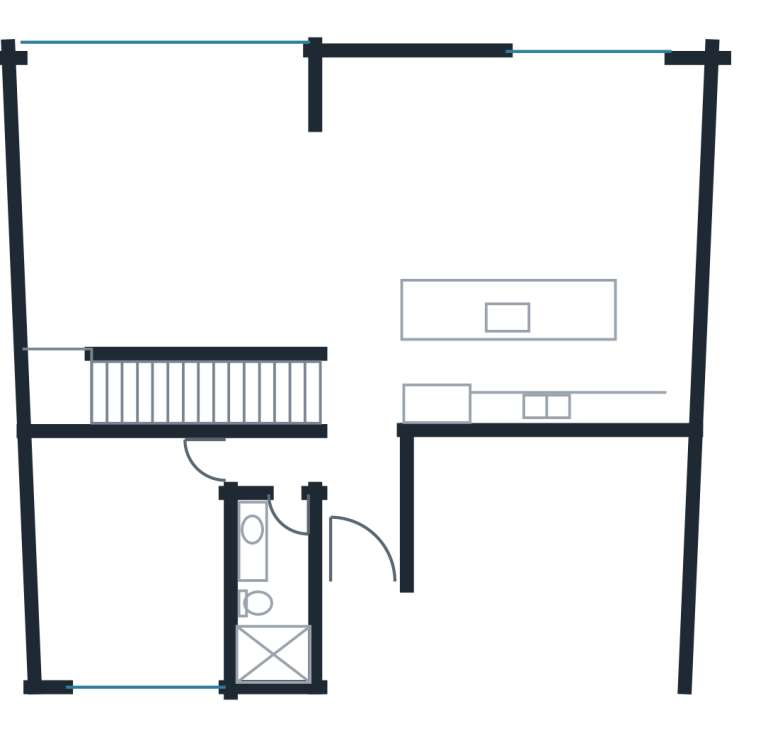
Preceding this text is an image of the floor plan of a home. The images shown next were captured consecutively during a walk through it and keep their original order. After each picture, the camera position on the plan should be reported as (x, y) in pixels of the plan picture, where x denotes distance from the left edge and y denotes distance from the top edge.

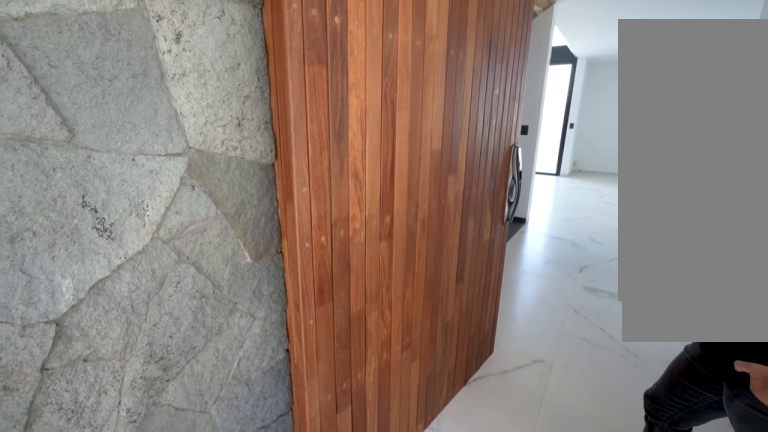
(356, 611)
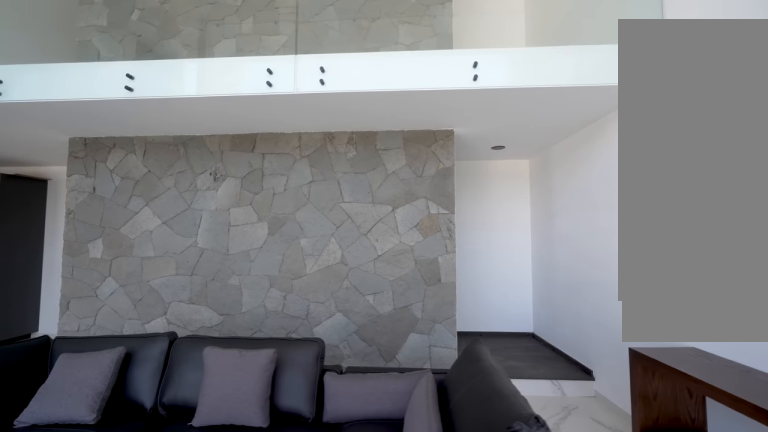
(205, 132)
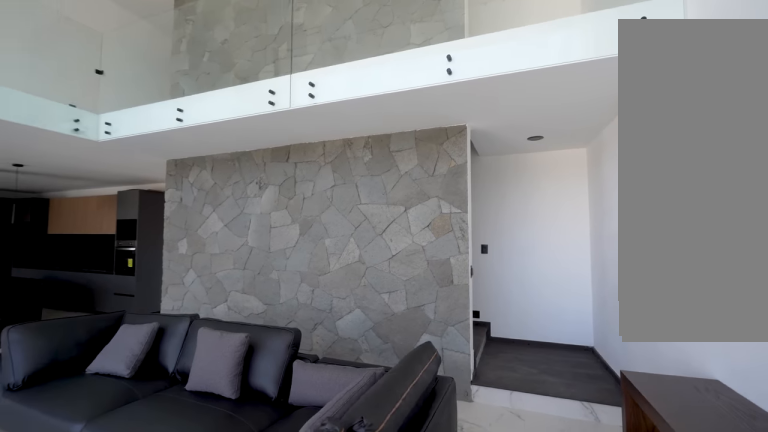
(136, 131)
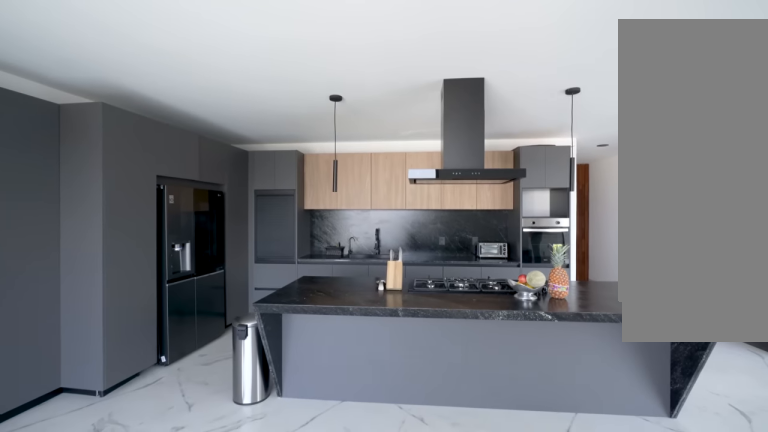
(495, 229)
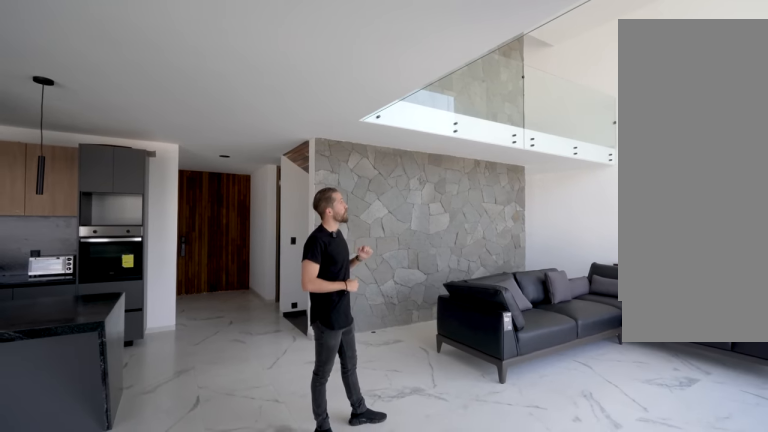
(382, 96)
